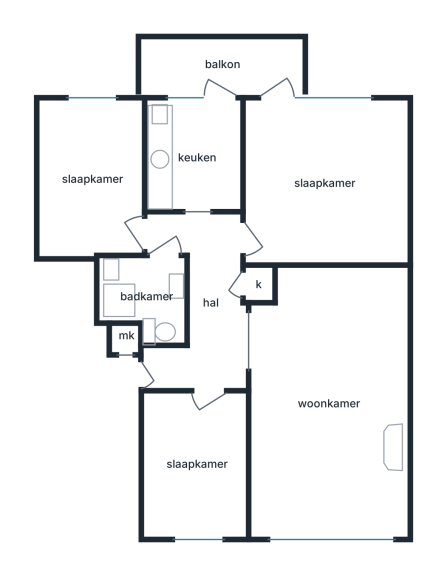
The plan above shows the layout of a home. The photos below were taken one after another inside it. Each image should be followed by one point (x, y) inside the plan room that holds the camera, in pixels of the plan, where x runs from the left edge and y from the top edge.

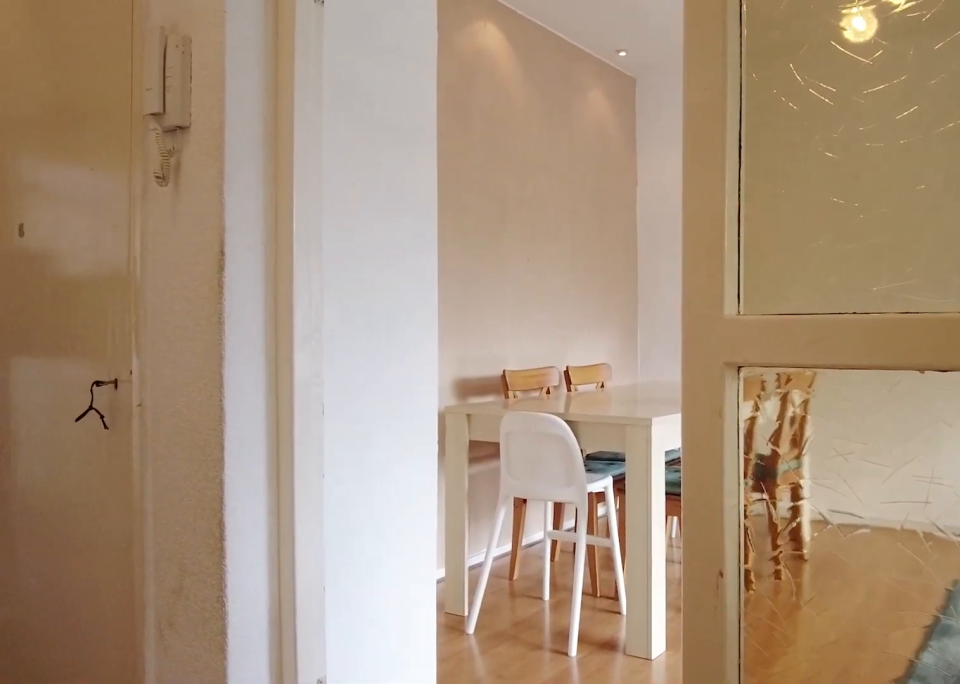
(203, 301)
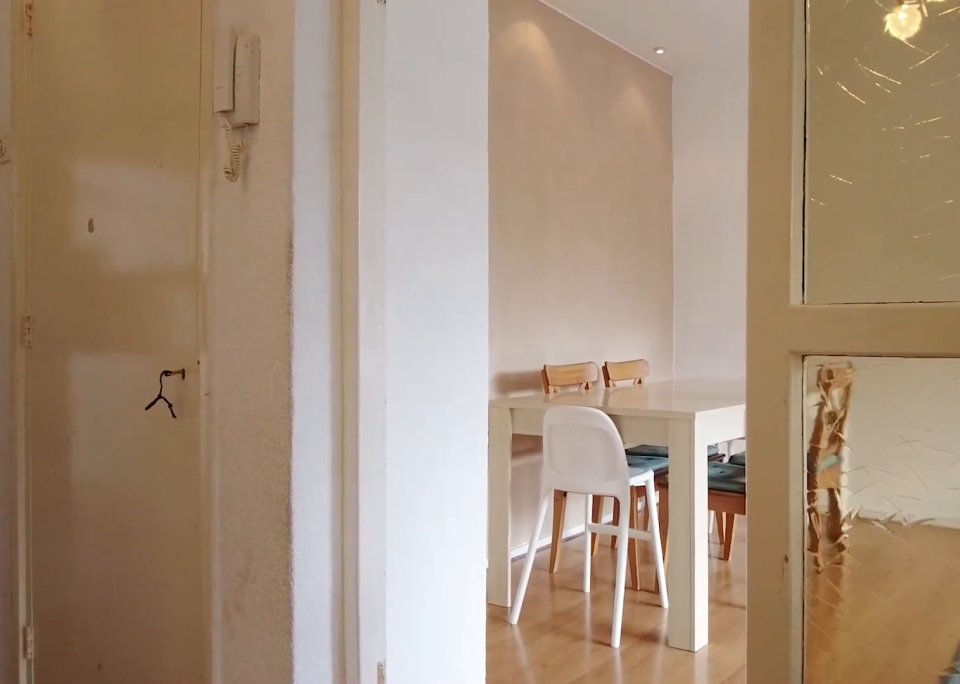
(203, 301)
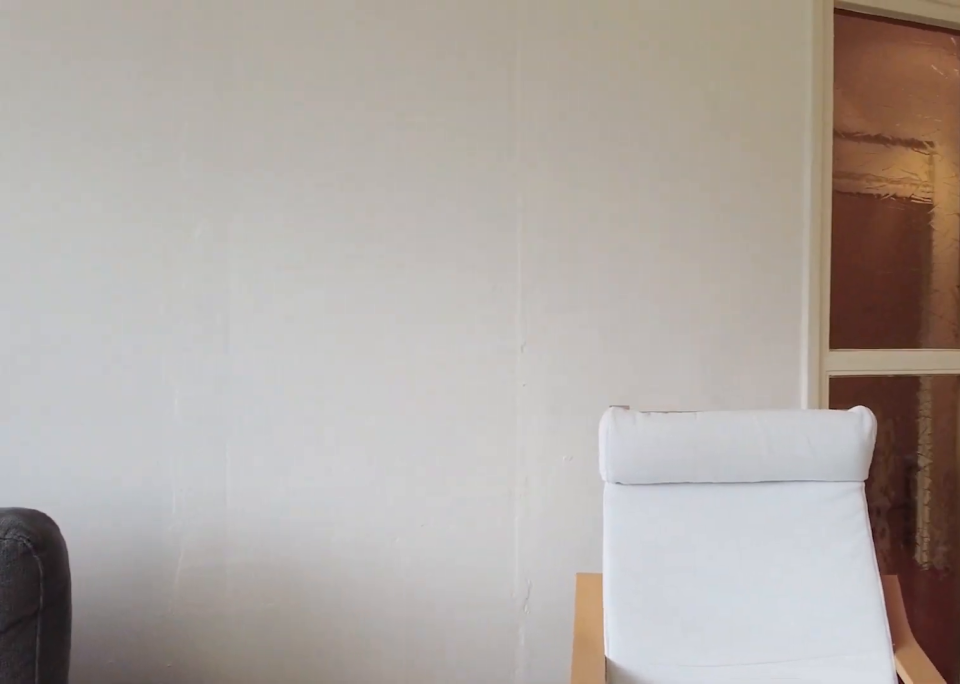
(328, 402)
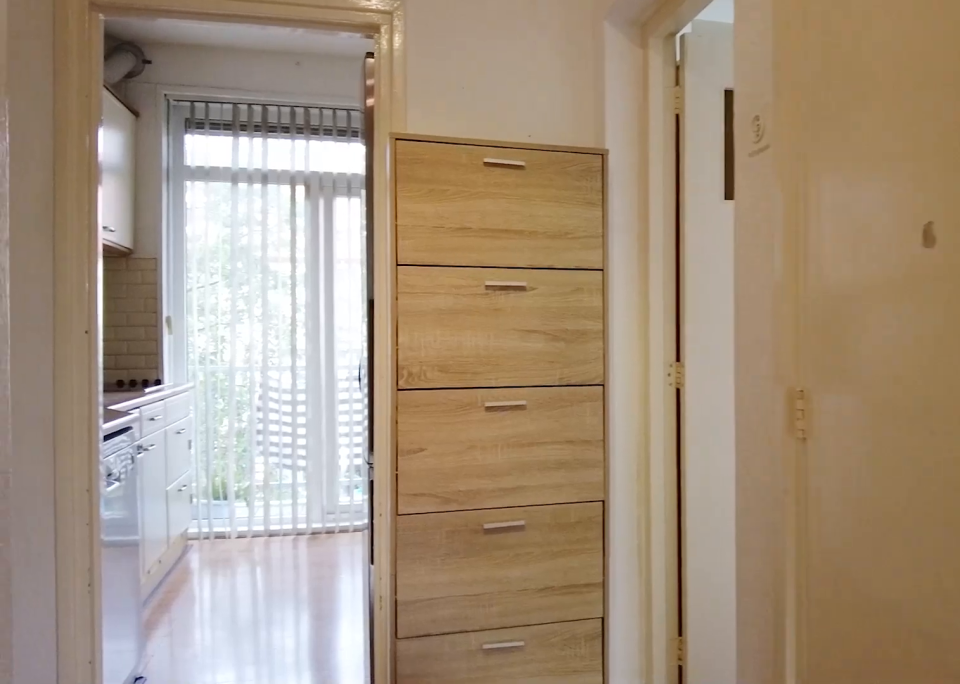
(203, 302)
